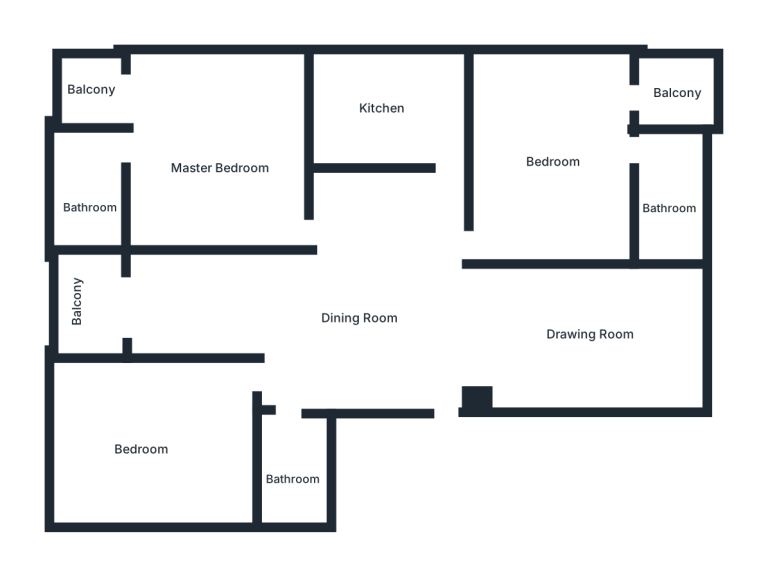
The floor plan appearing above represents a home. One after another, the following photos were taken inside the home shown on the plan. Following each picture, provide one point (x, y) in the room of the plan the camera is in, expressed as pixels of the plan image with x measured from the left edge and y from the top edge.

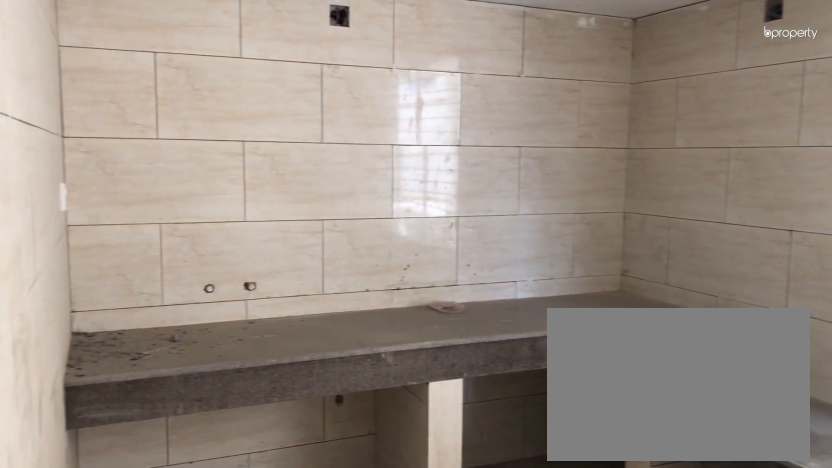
(377, 103)
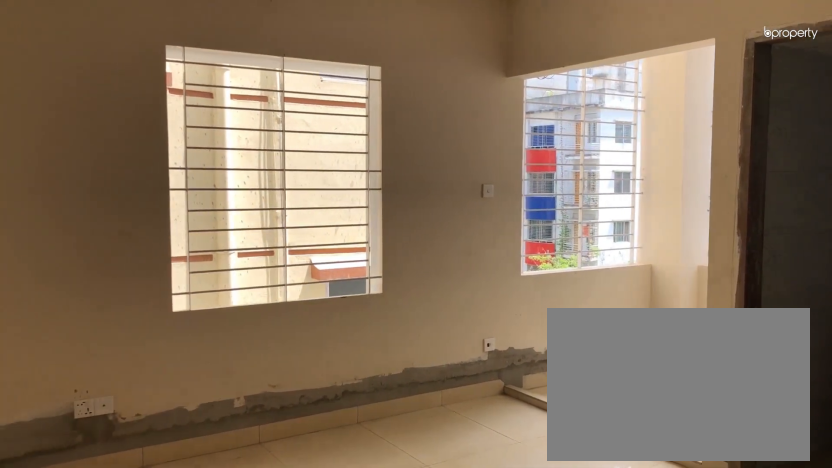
(552, 147)
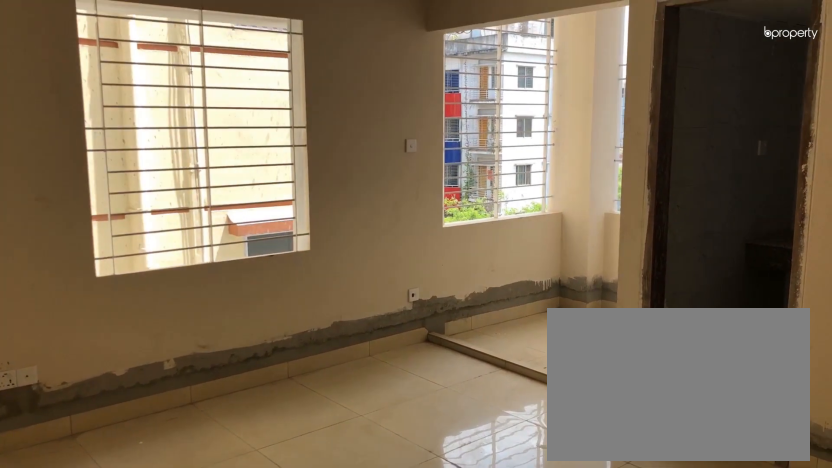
(552, 147)
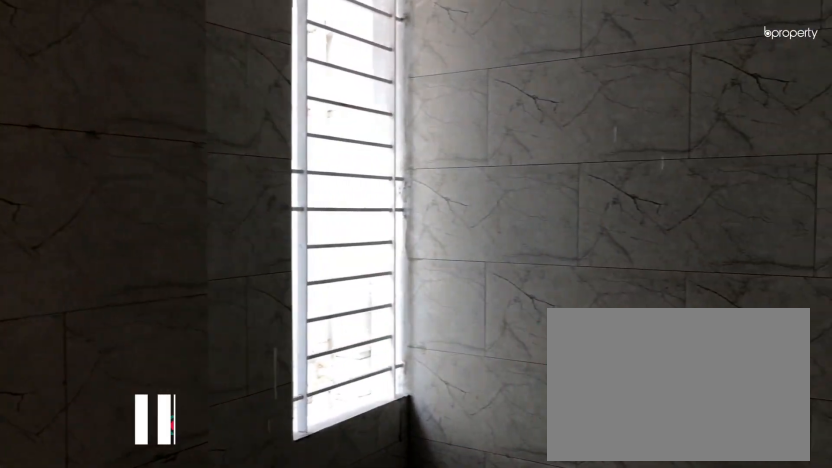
(663, 200)
